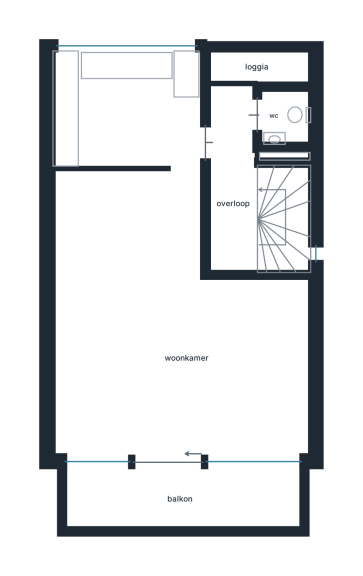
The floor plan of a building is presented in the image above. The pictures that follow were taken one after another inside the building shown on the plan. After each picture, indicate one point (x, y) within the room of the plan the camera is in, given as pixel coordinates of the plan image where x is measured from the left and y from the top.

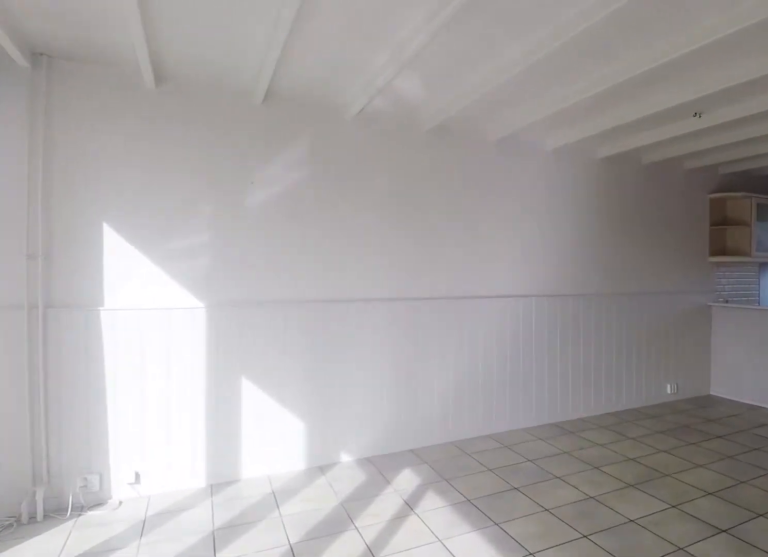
(165, 327)
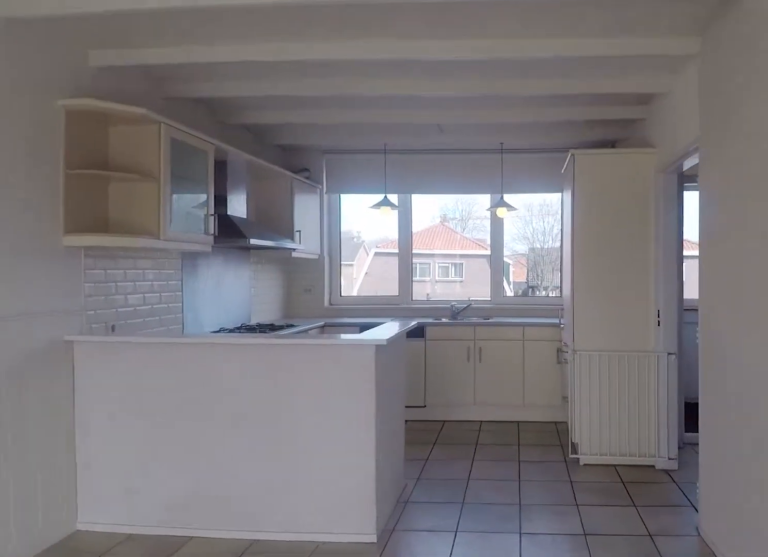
(167, 332)
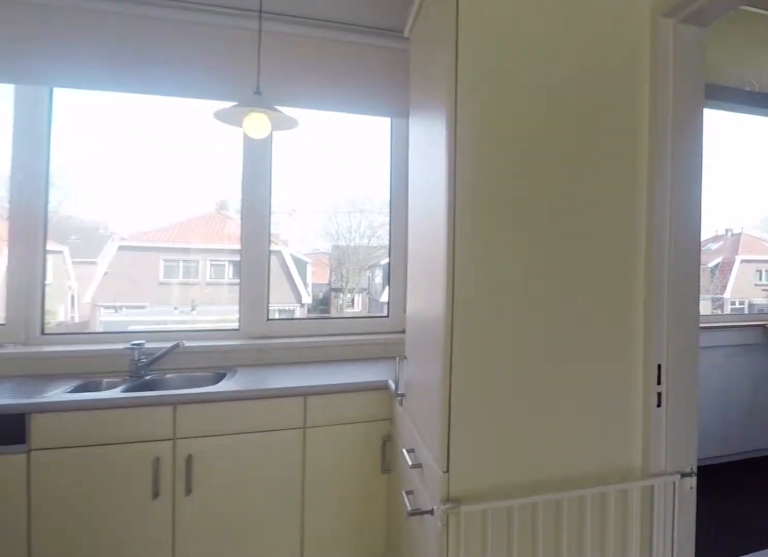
(111, 84)
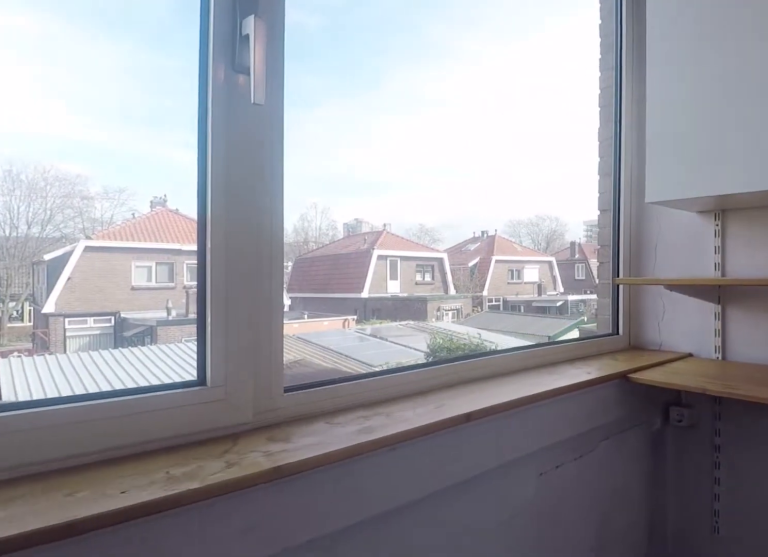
(259, 68)
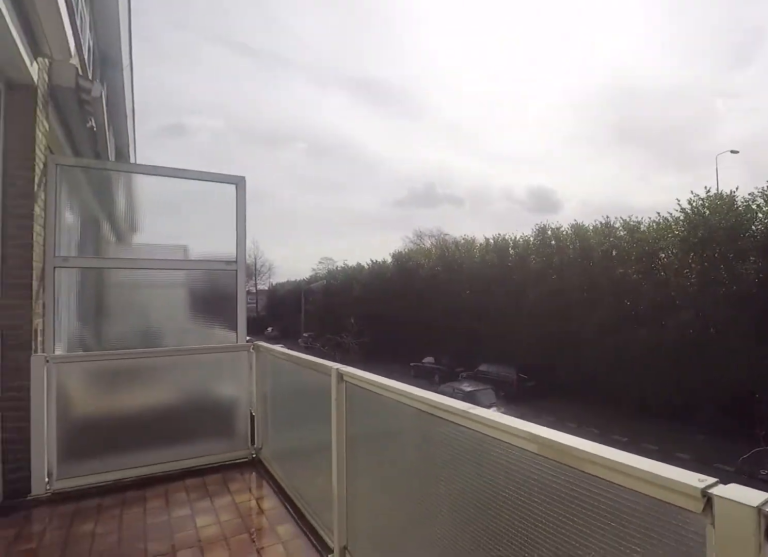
(182, 497)
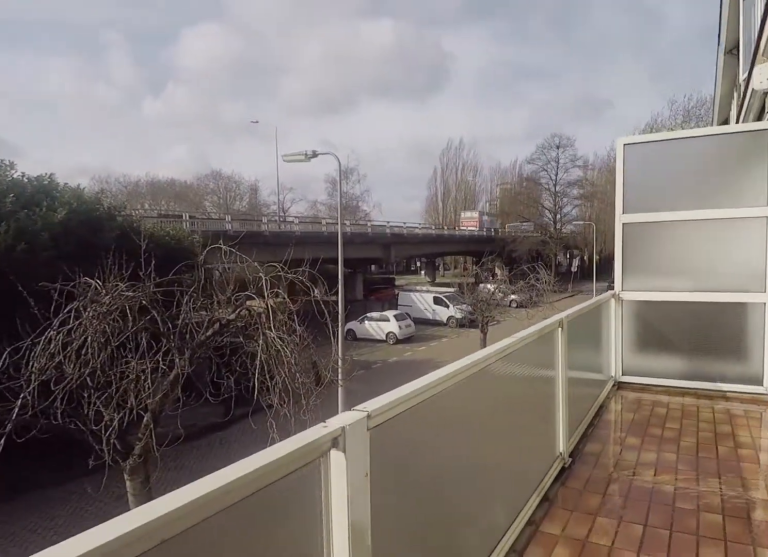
(182, 497)
